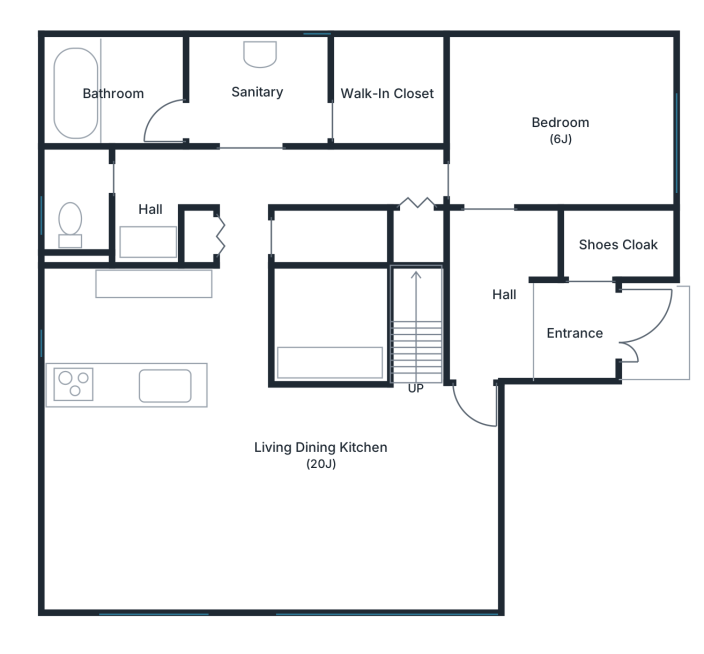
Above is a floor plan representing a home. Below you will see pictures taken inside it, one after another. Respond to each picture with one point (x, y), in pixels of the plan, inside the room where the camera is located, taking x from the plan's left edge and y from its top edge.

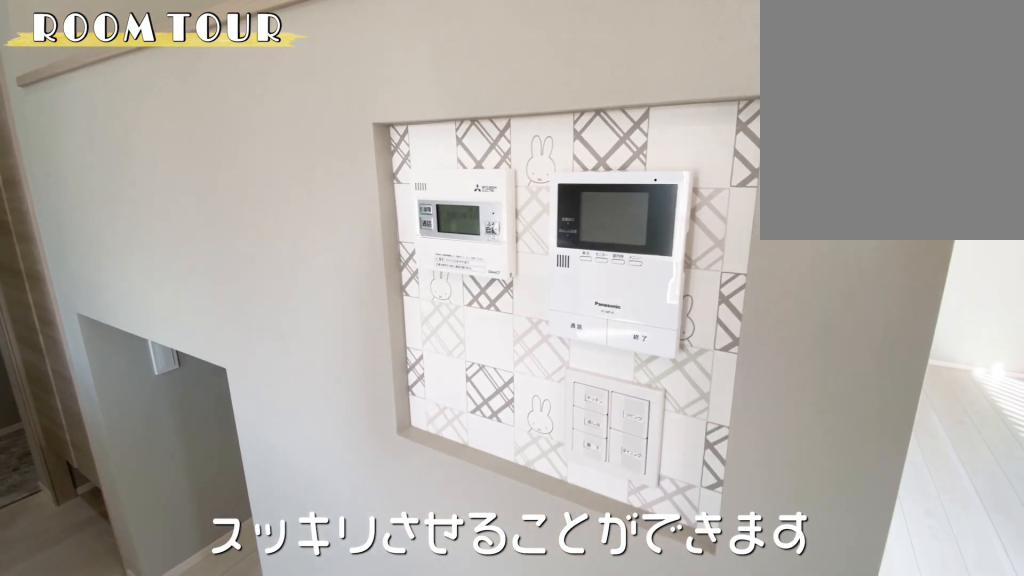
(125, 329)
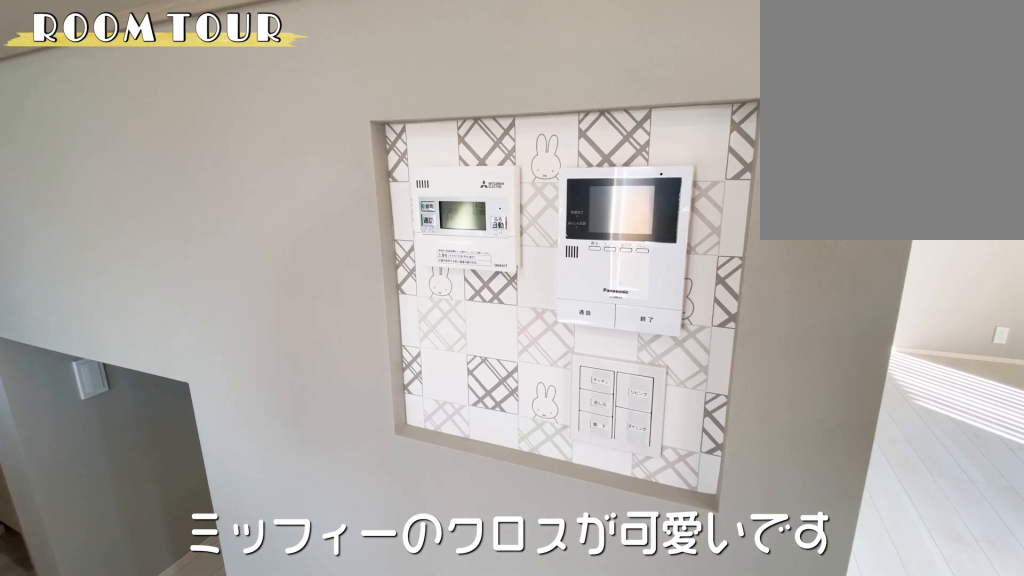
(125, 329)
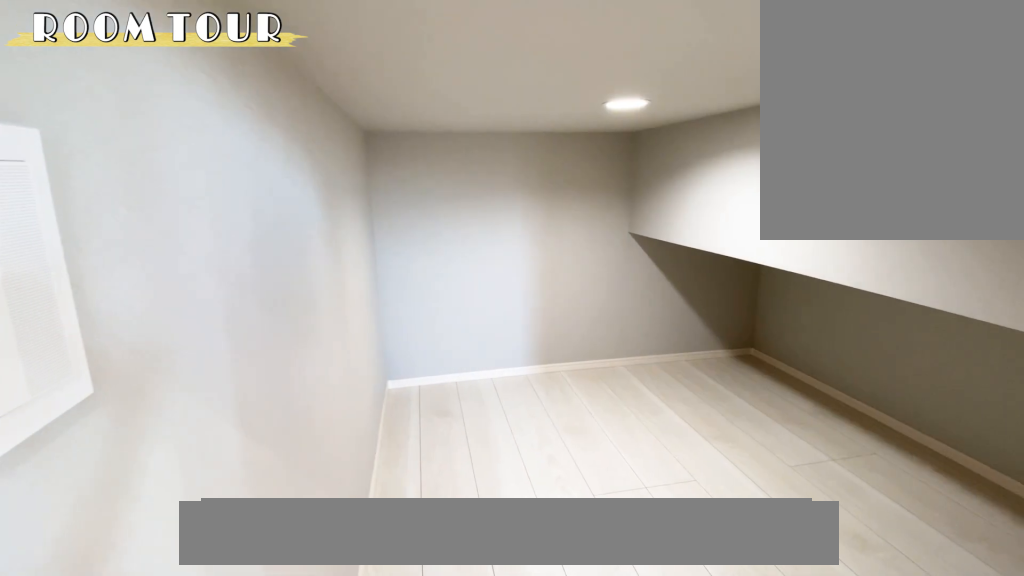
(332, 240)
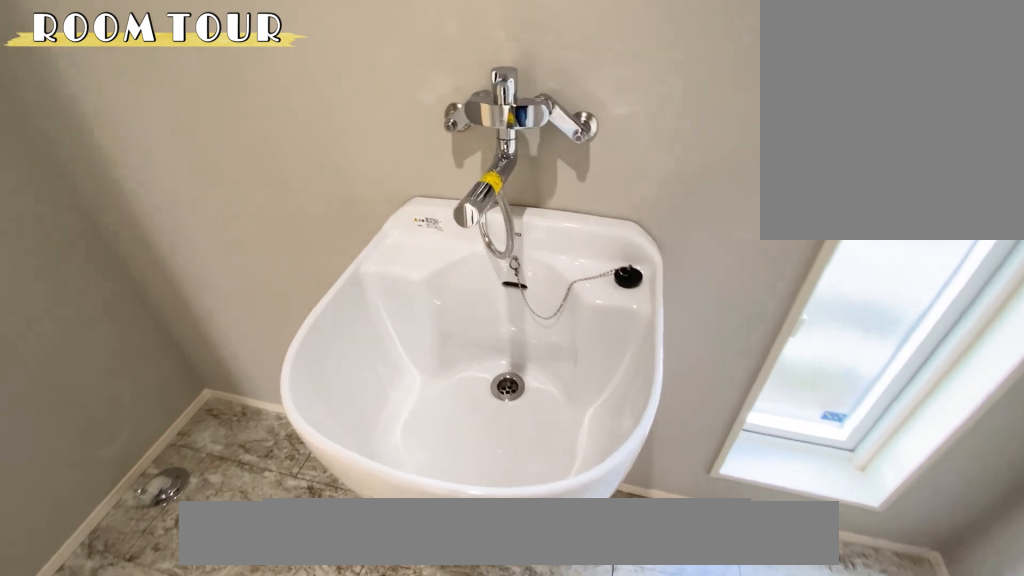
(259, 94)
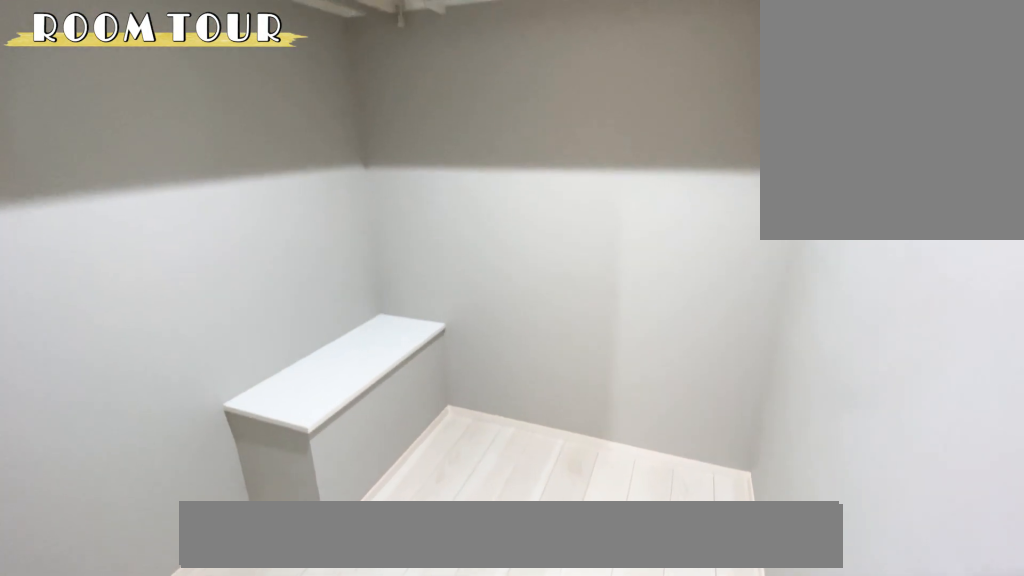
(389, 93)
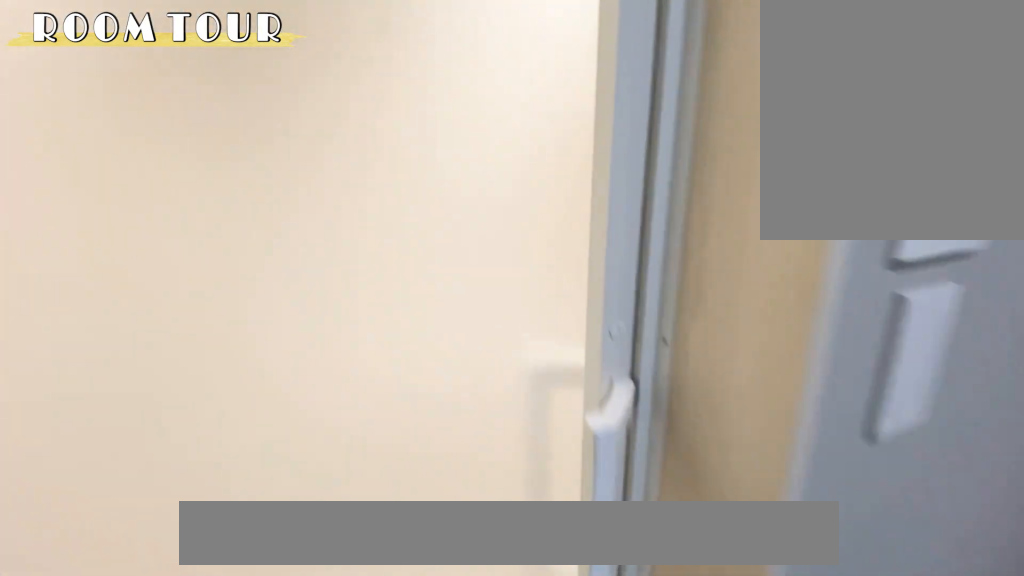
(110, 99)
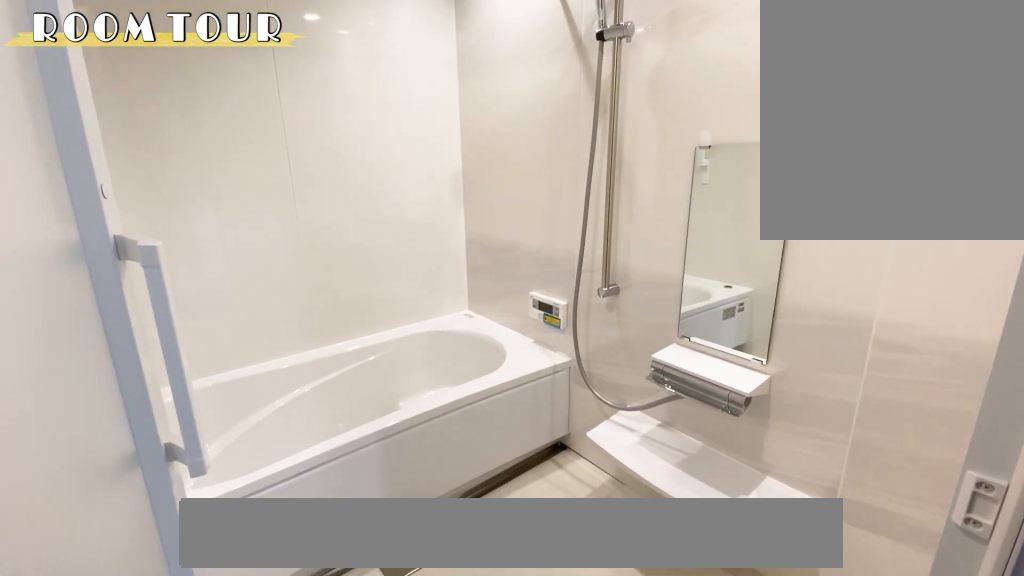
(110, 100)
